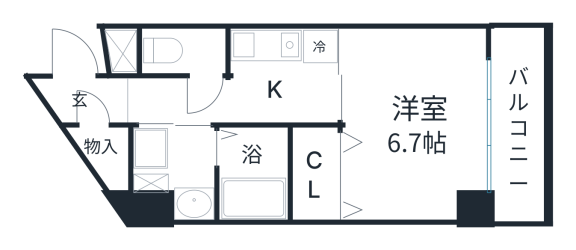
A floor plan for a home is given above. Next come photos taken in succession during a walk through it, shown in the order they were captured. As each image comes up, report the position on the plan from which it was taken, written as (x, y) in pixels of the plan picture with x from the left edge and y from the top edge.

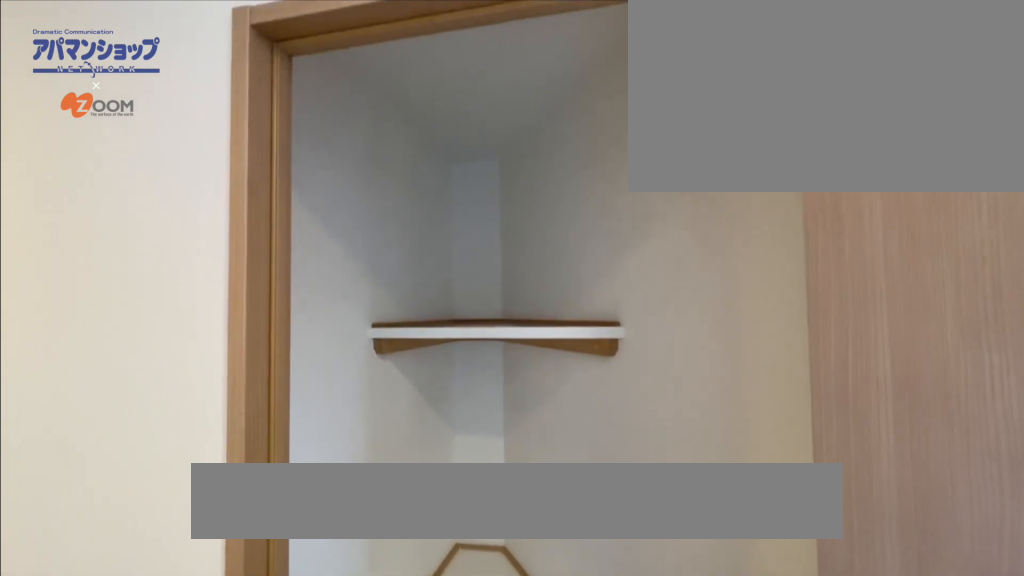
(90, 79)
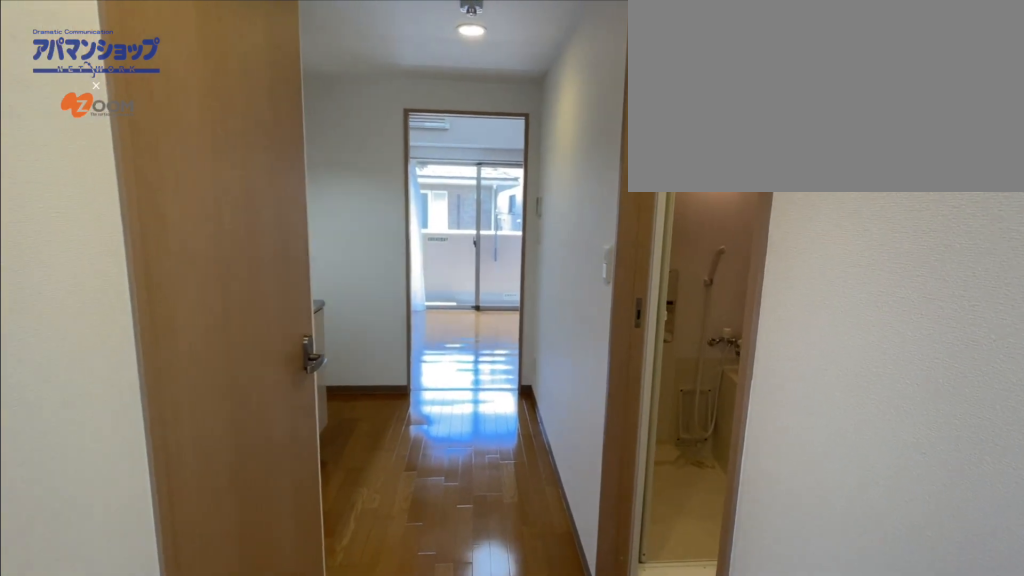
(90, 79)
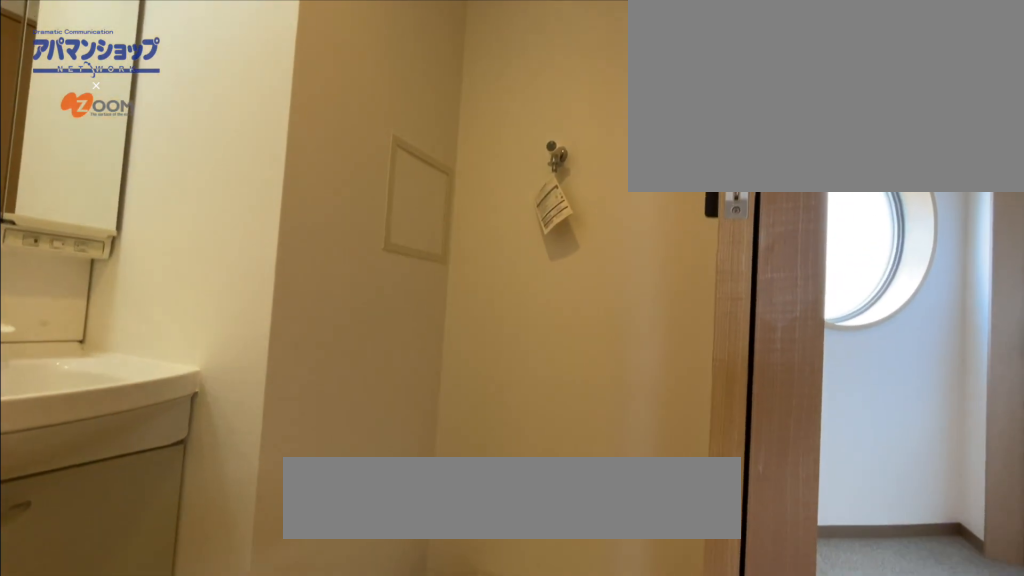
(192, 100)
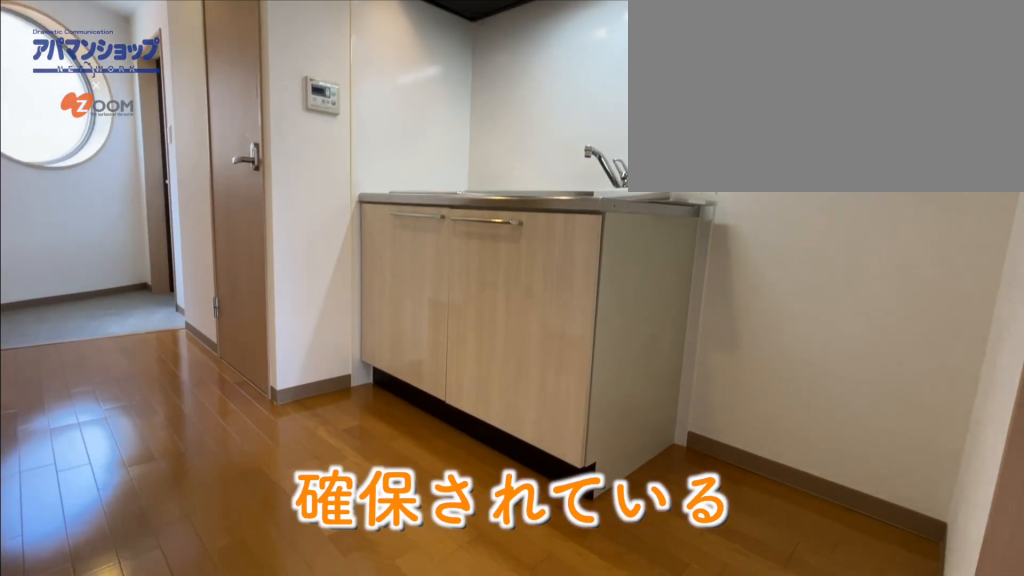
(359, 104)
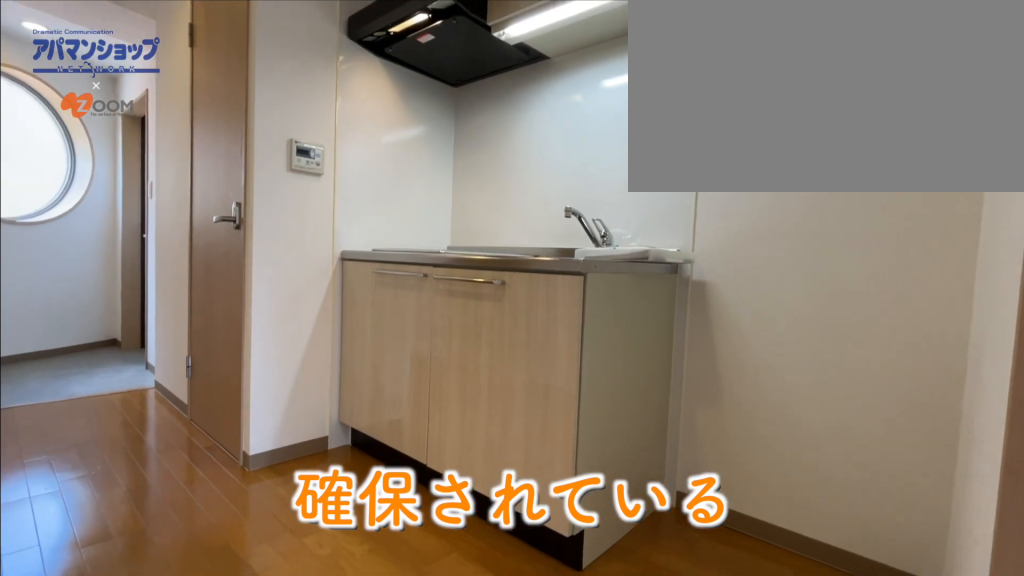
(359, 104)
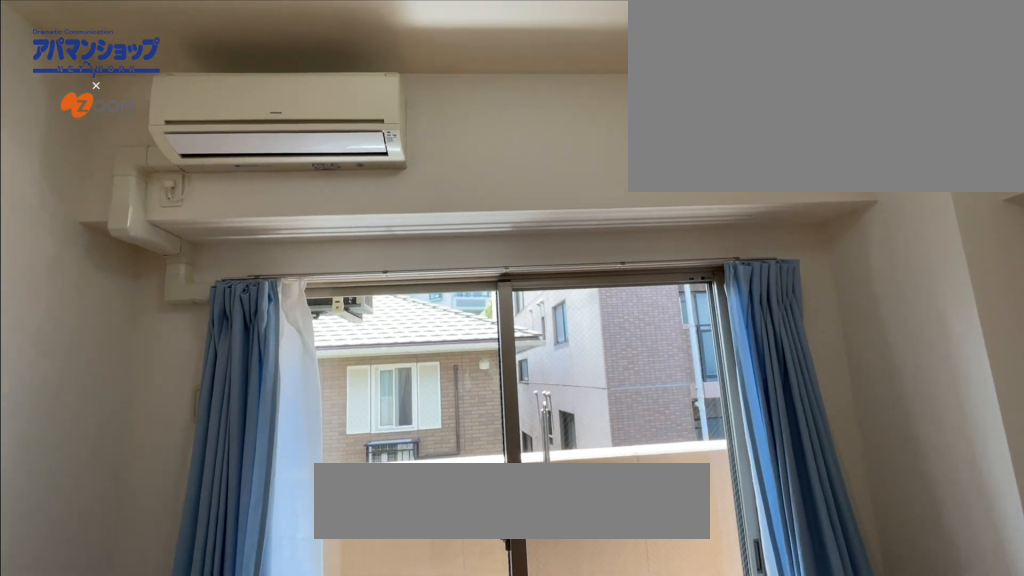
(358, 43)
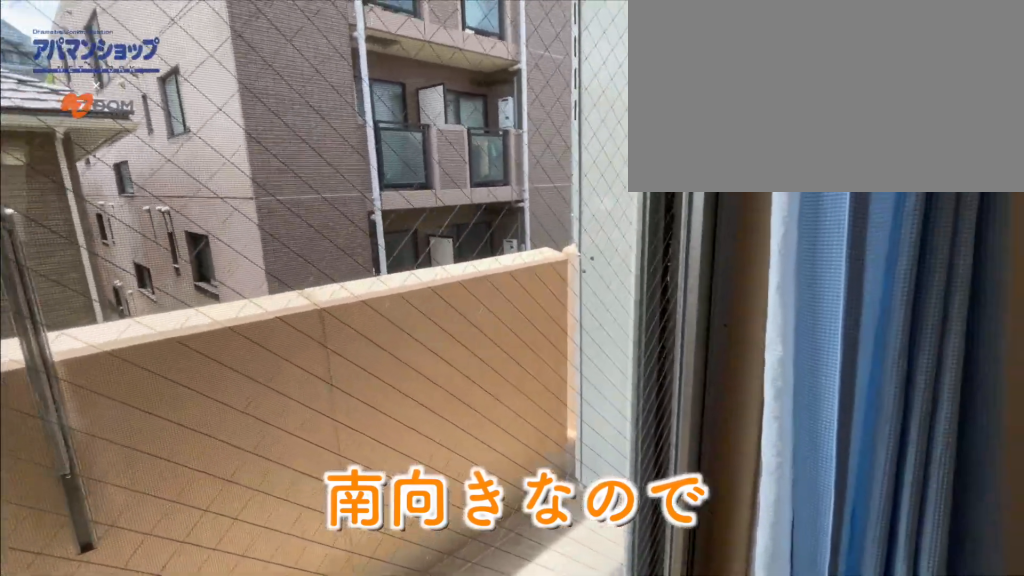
(474, 136)
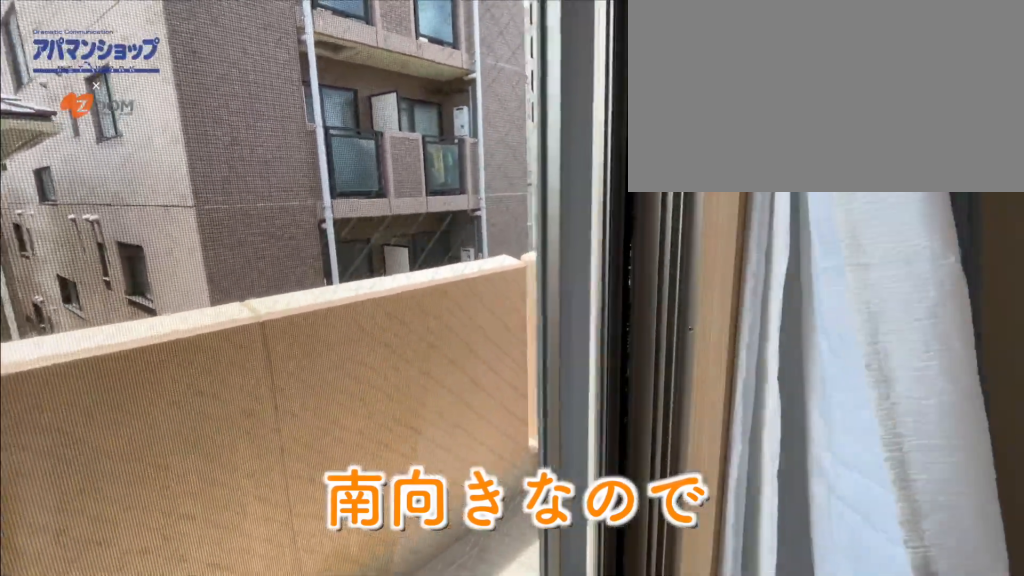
(474, 137)
